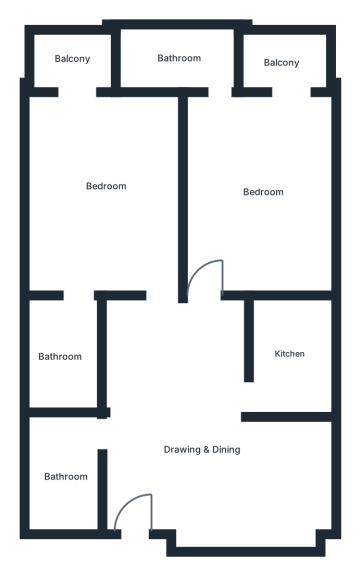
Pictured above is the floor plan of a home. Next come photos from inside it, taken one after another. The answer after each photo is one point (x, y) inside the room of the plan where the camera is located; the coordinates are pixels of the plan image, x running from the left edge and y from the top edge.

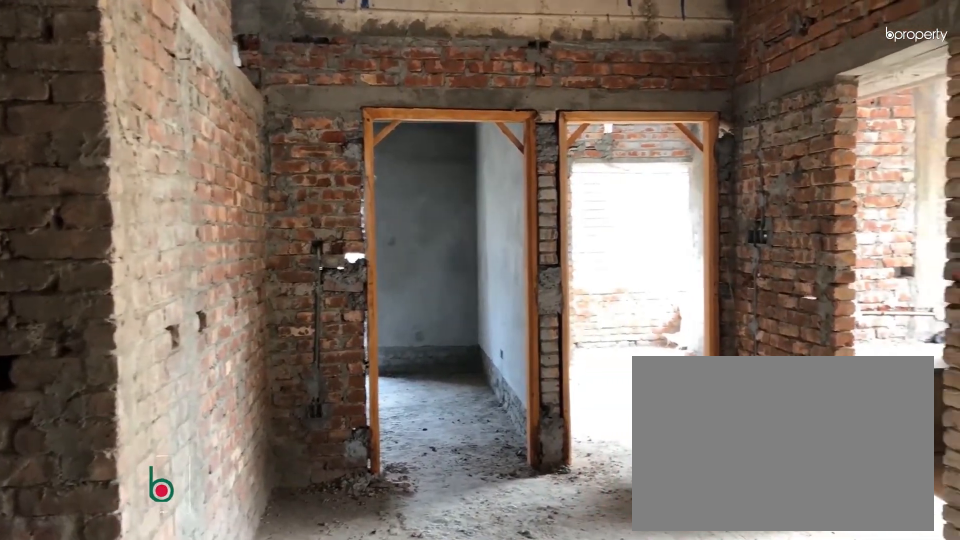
(200, 448)
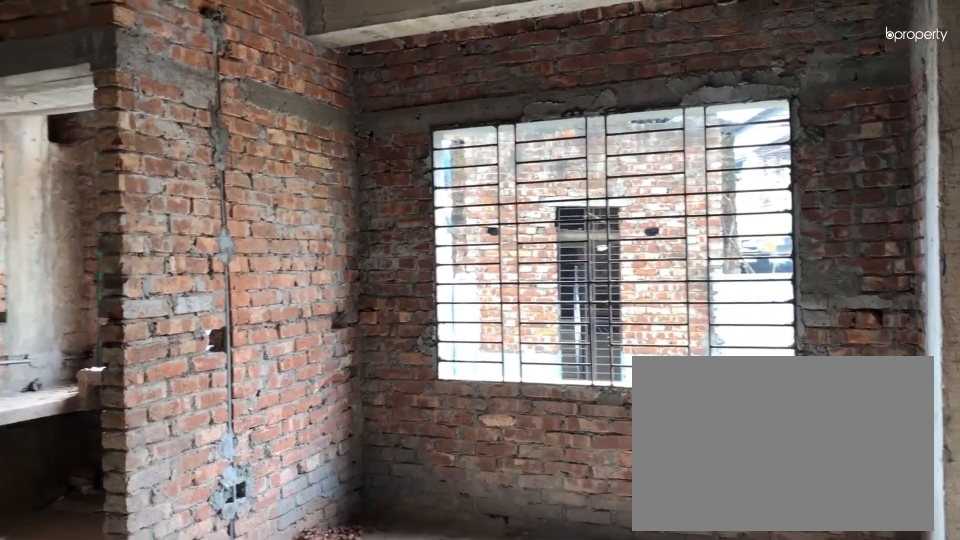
(203, 443)
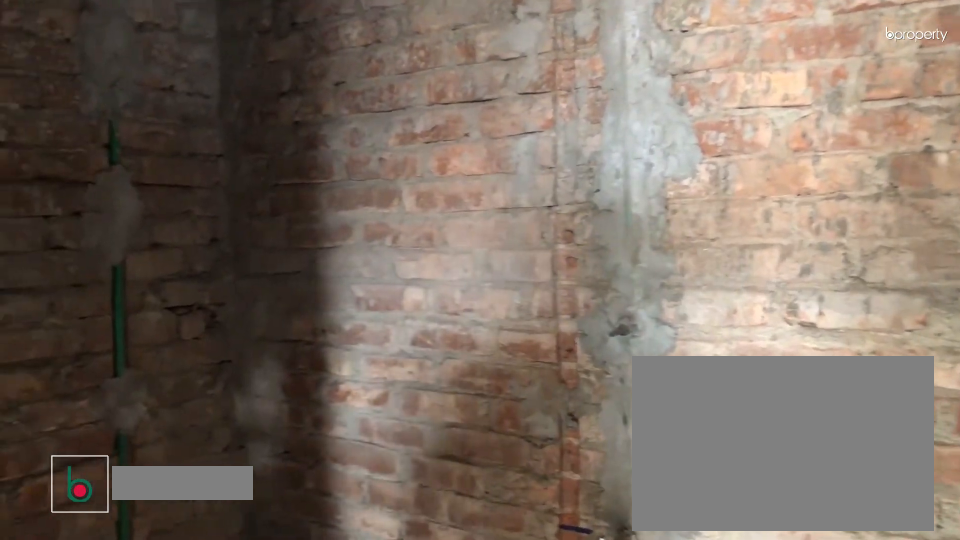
(64, 473)
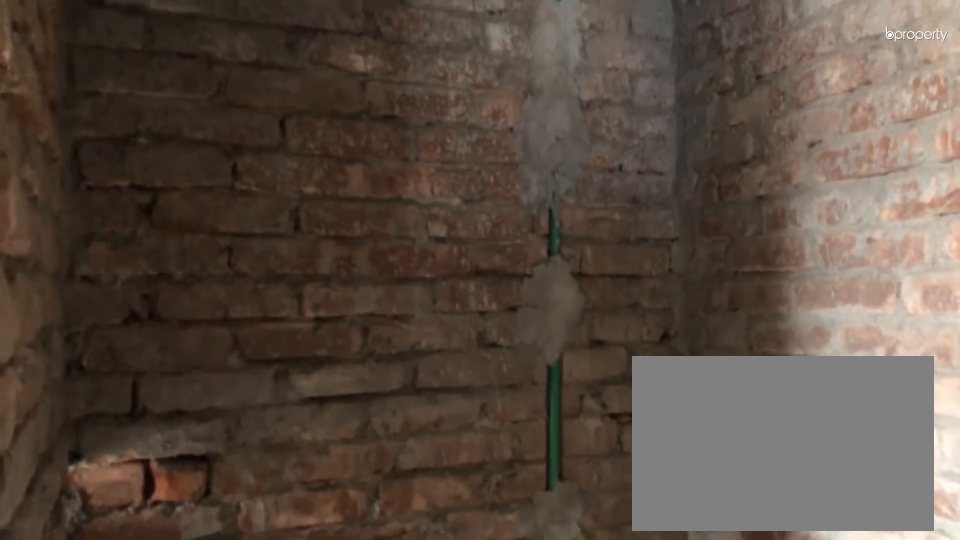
(64, 473)
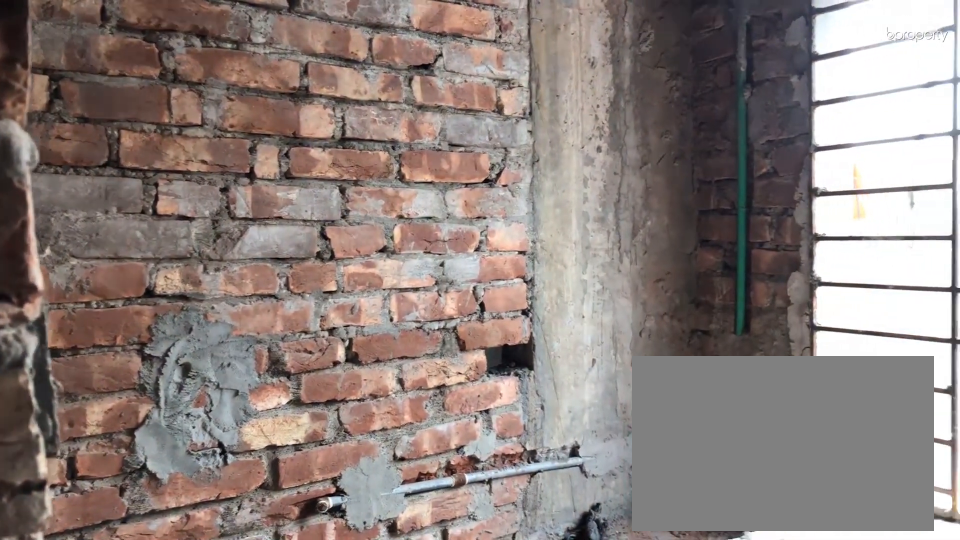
(286, 356)
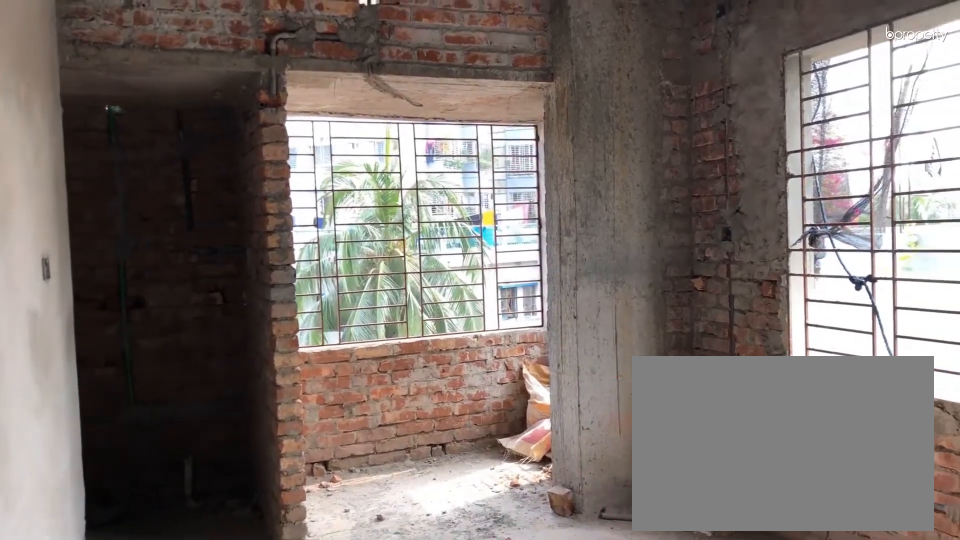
(259, 195)
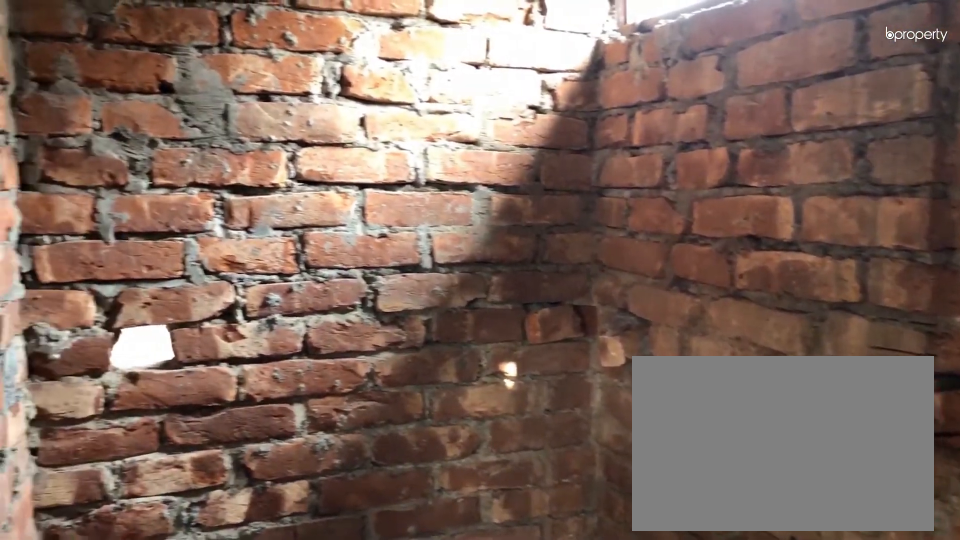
(181, 57)
